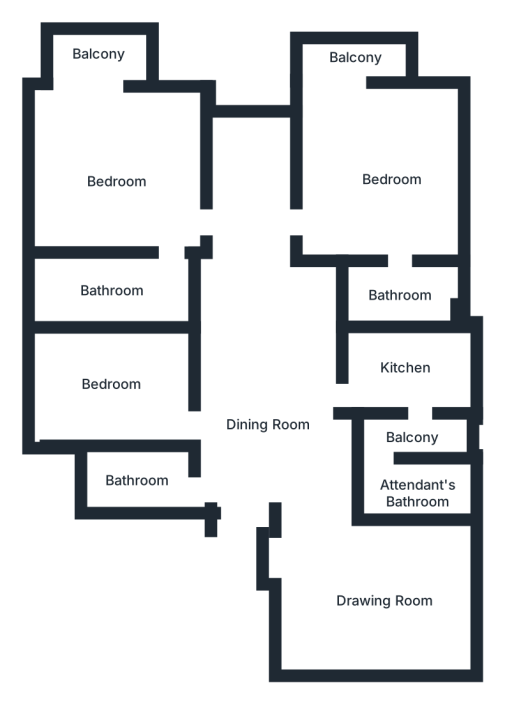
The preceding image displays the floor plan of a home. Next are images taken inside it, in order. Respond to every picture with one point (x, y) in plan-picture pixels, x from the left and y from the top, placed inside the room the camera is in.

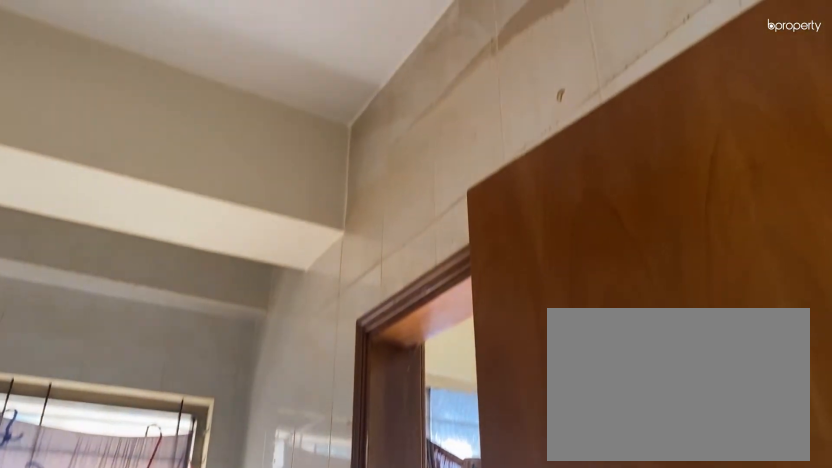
(402, 368)
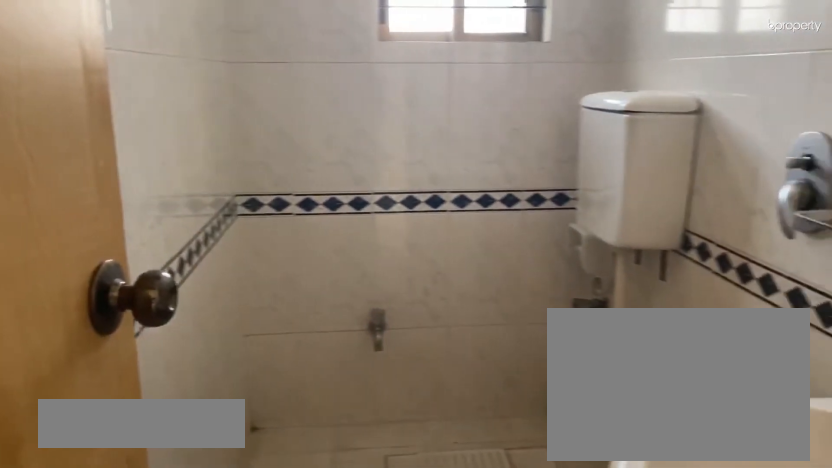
(135, 477)
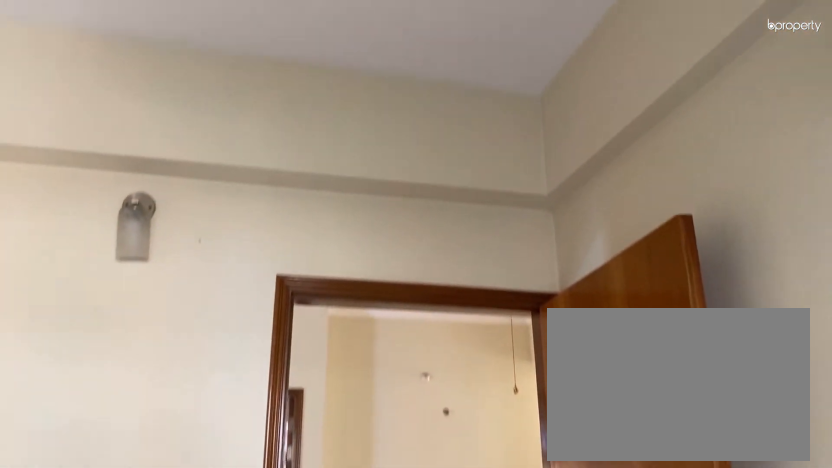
(110, 376)
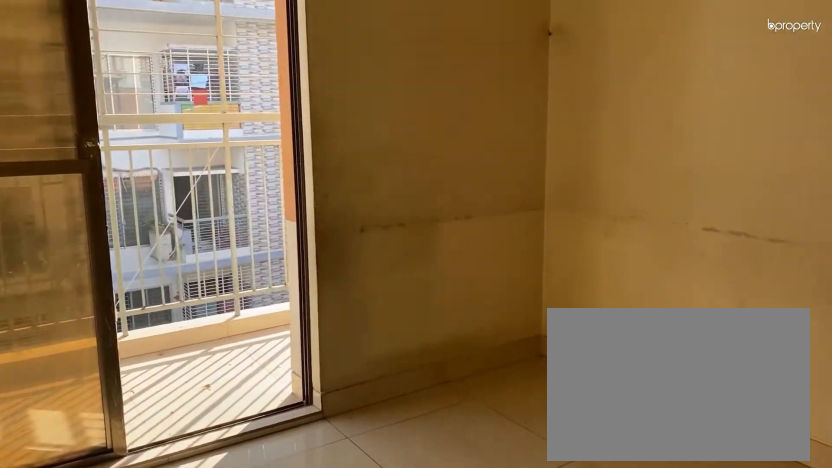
(120, 182)
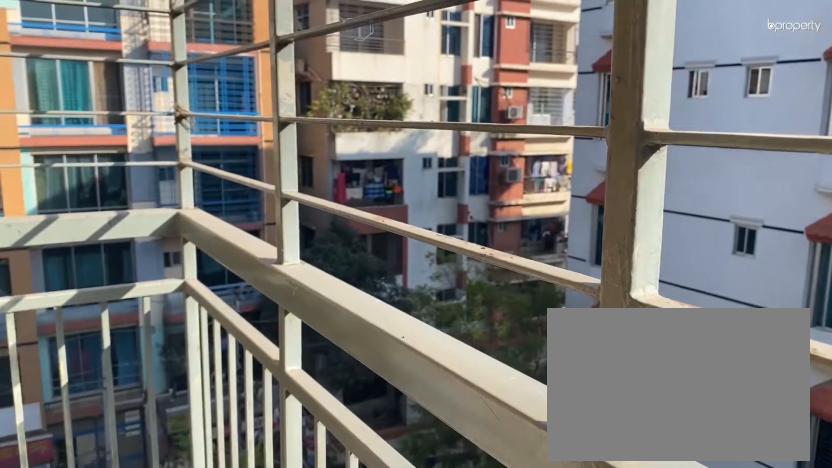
(100, 56)
